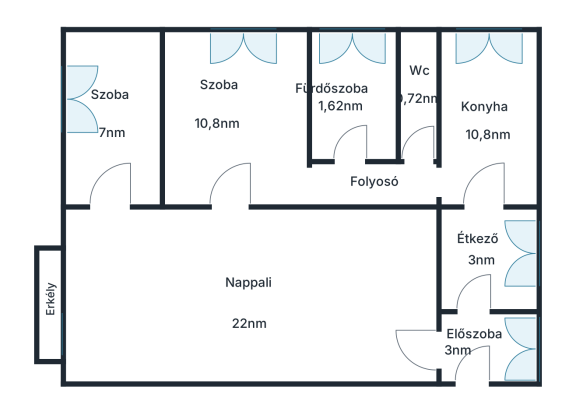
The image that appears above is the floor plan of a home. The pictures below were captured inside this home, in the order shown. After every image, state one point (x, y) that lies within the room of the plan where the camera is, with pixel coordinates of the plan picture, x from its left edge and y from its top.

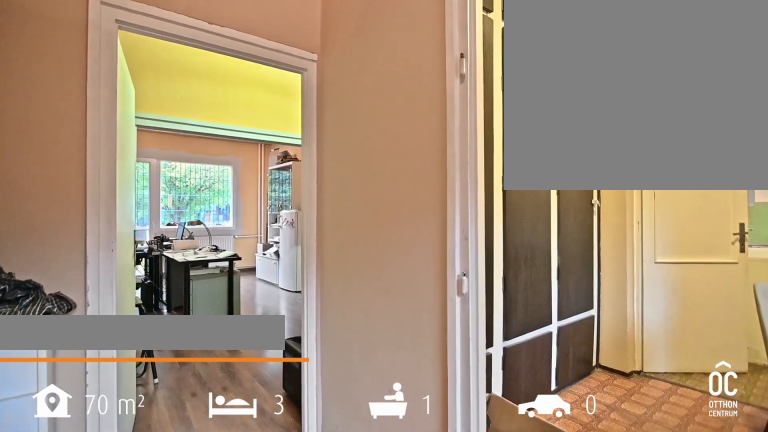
(483, 345)
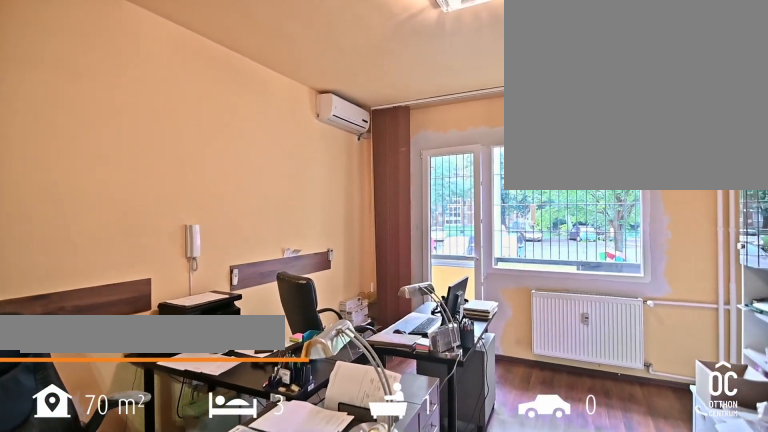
(243, 301)
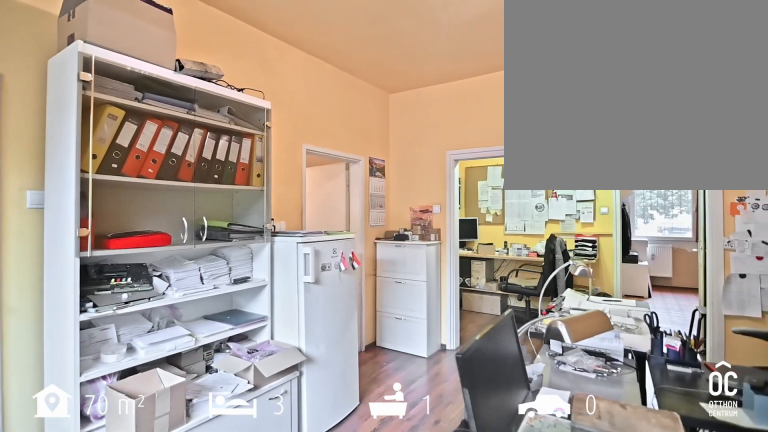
(243, 300)
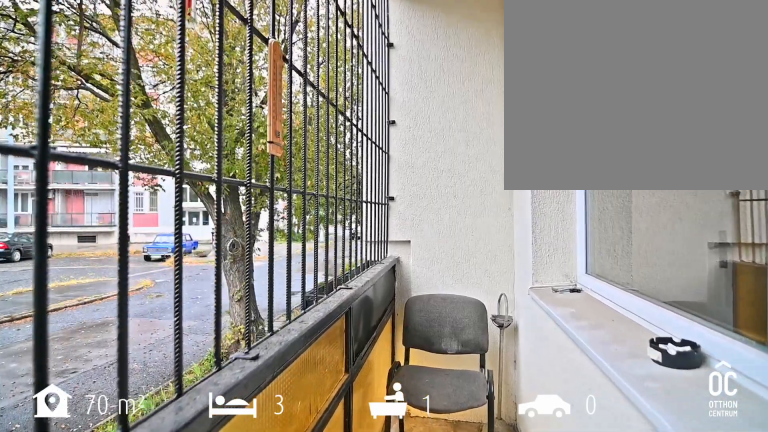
(50, 306)
